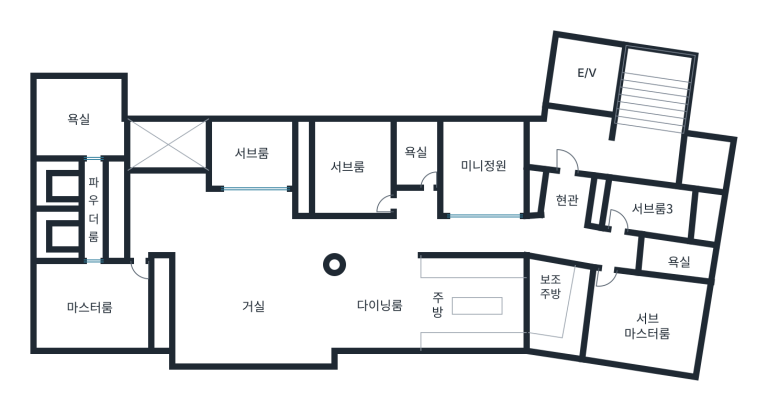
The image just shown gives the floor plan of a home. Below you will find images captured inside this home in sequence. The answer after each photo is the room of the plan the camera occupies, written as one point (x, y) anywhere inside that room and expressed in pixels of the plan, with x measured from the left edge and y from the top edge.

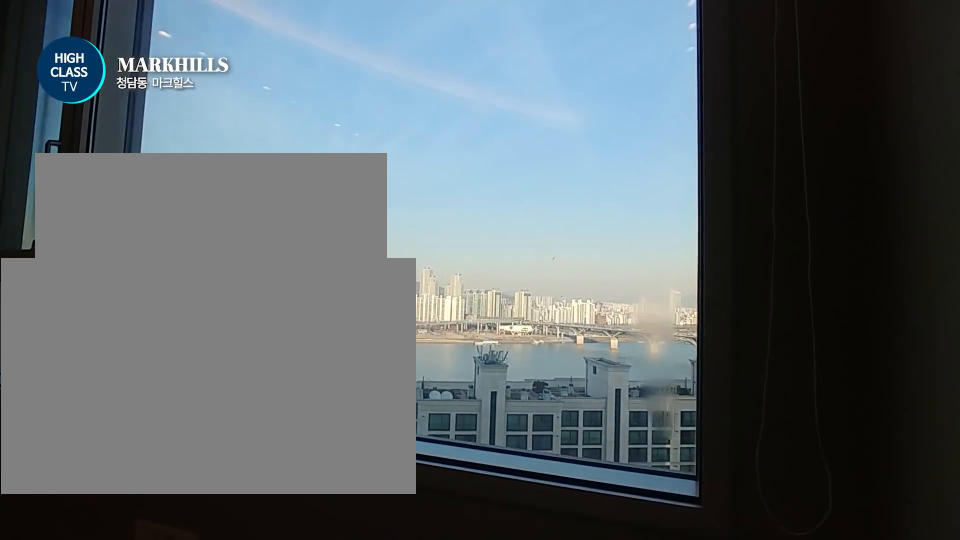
(647, 328)
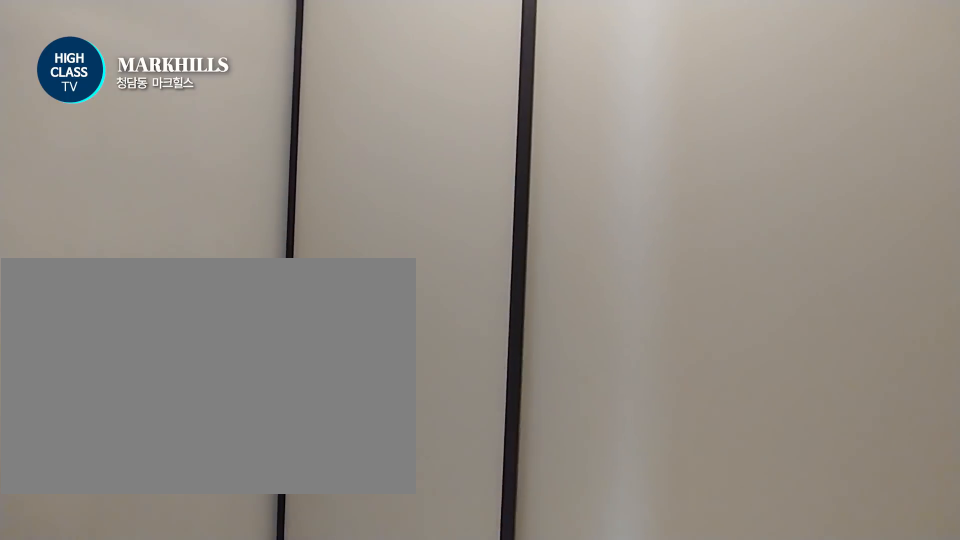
(650, 208)
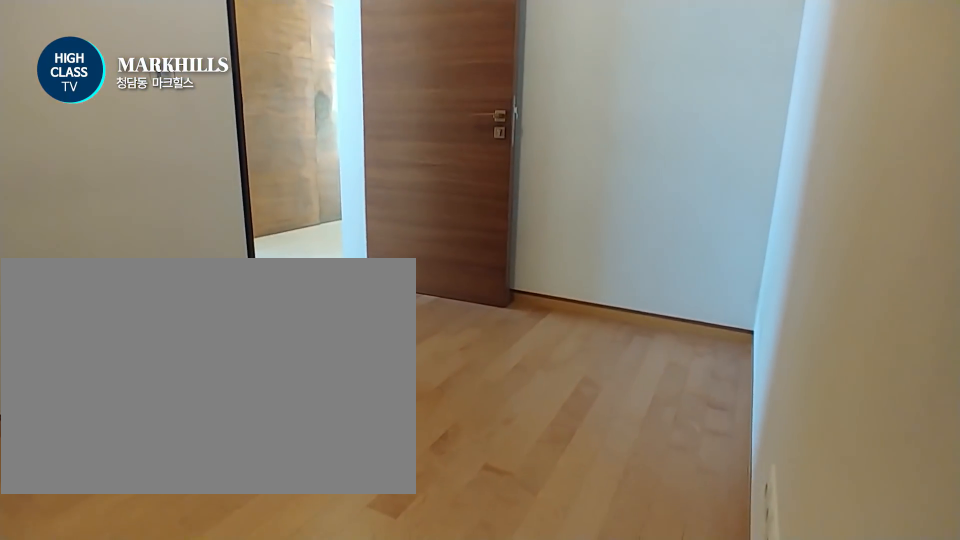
(650, 208)
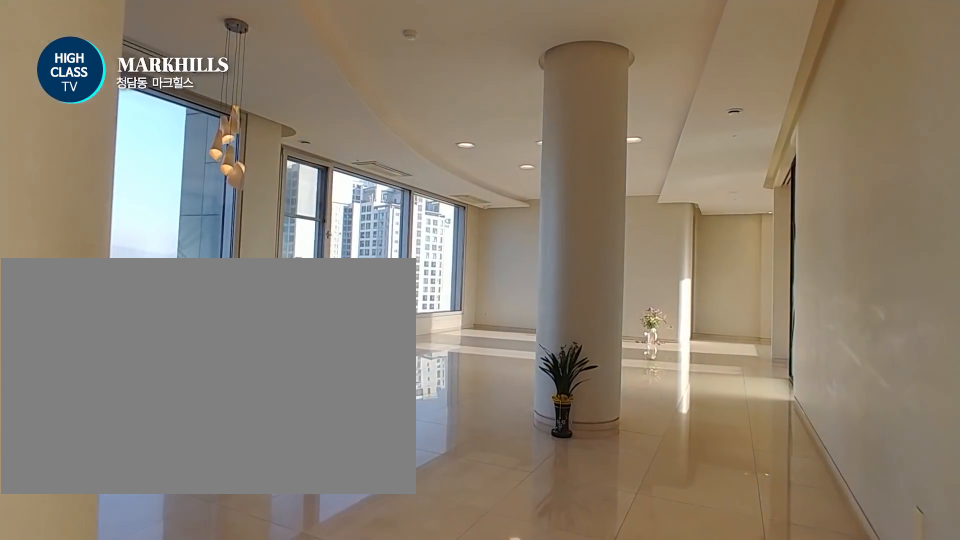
(237, 278)
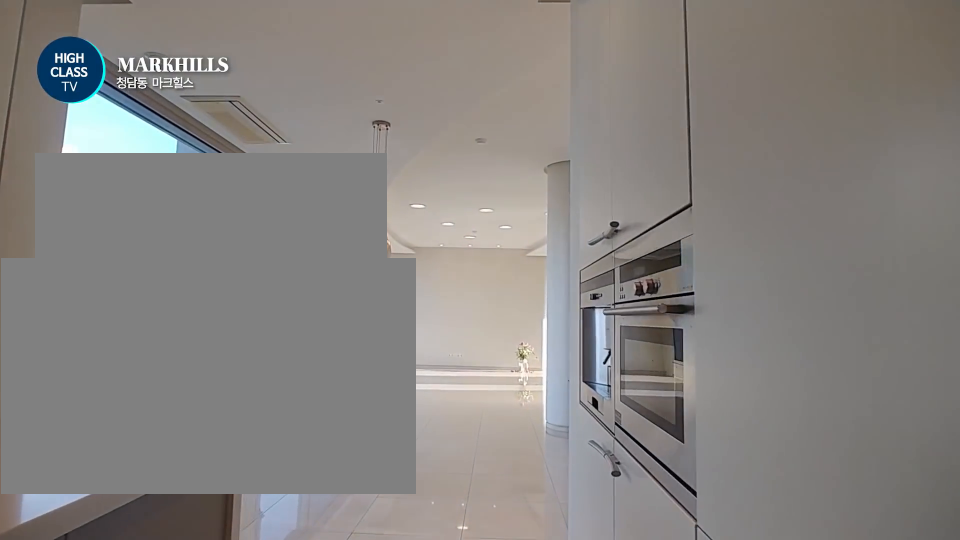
(429, 305)
